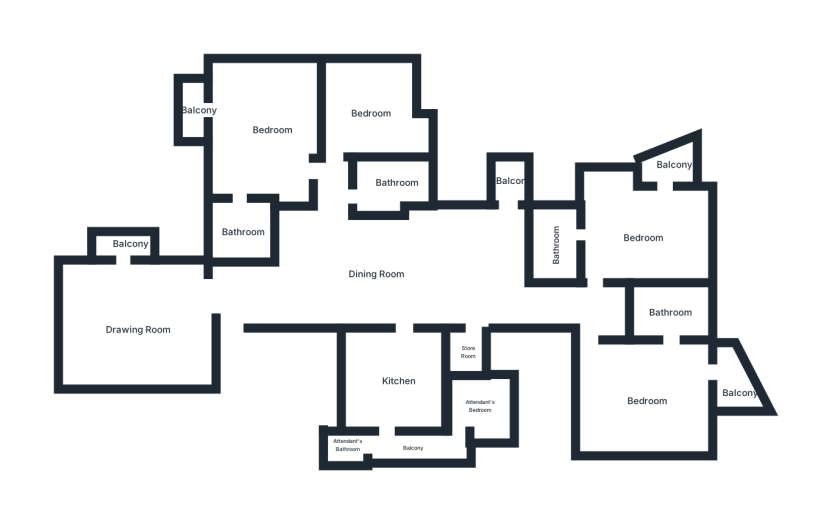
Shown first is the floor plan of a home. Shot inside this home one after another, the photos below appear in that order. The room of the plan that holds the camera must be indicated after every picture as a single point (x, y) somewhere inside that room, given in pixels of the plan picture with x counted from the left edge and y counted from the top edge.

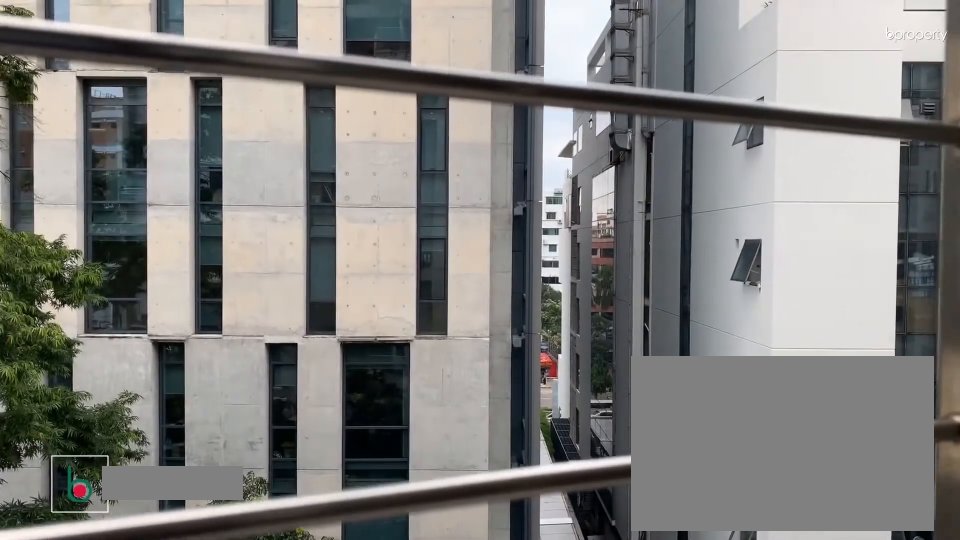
(677, 165)
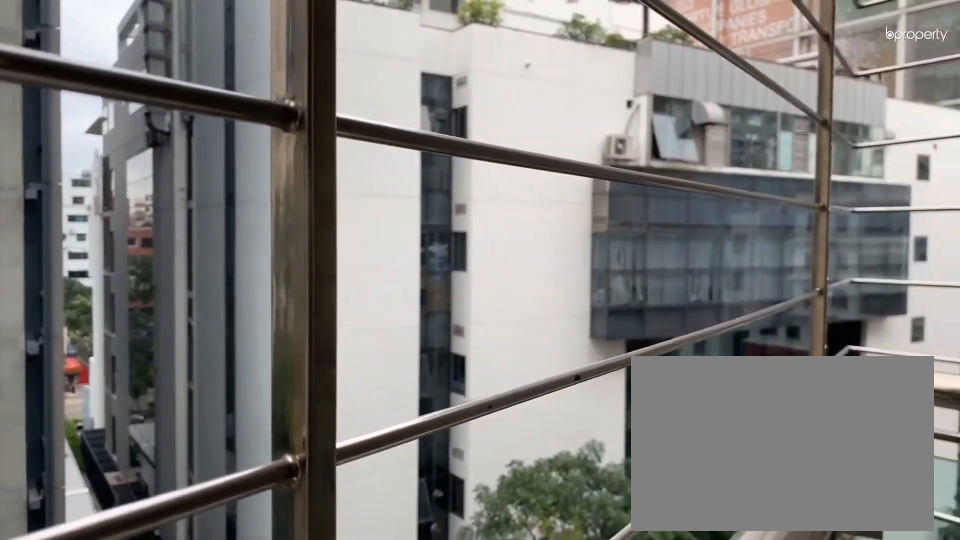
(677, 165)
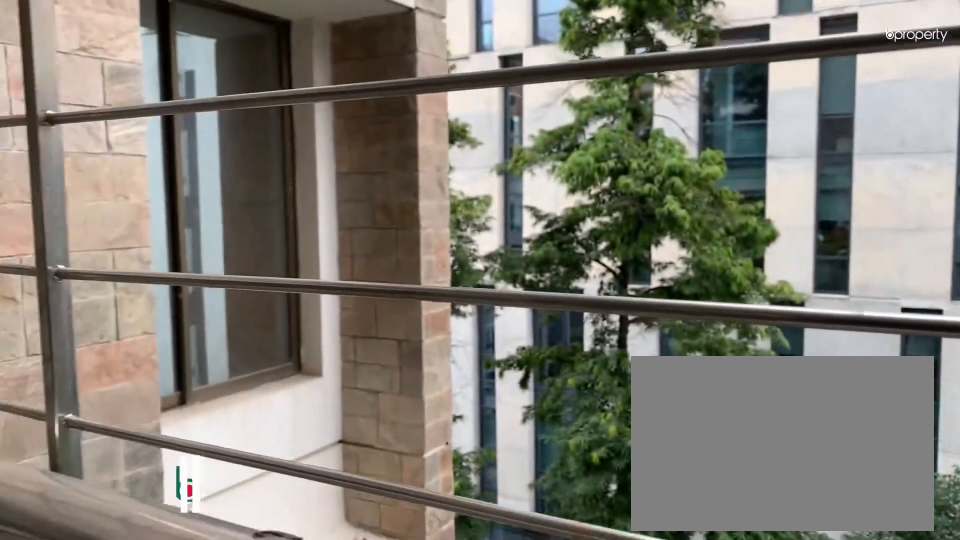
(511, 182)
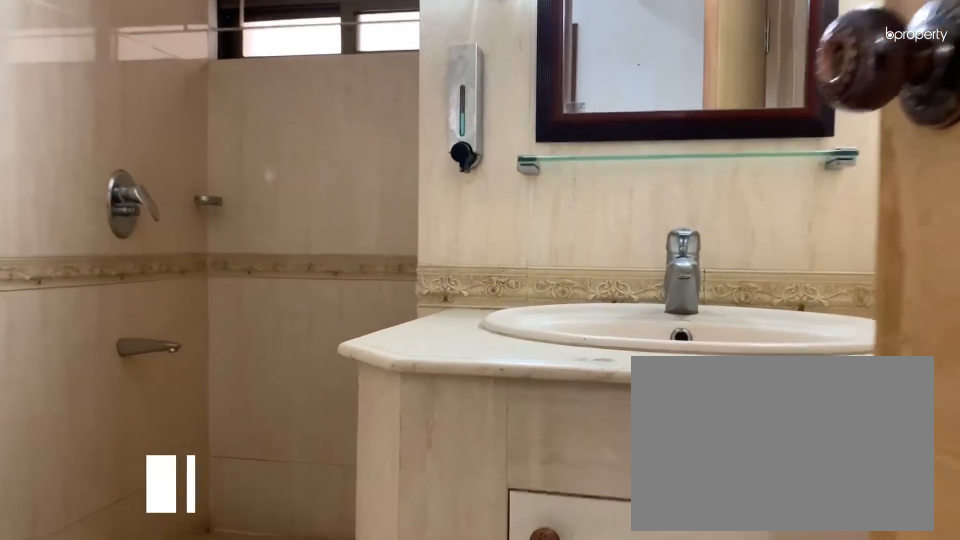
(389, 187)
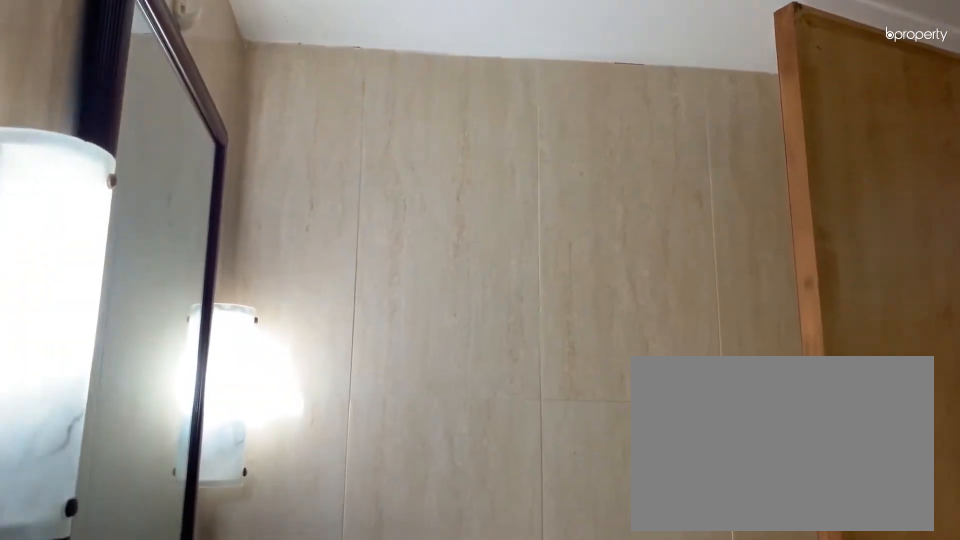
(389, 187)
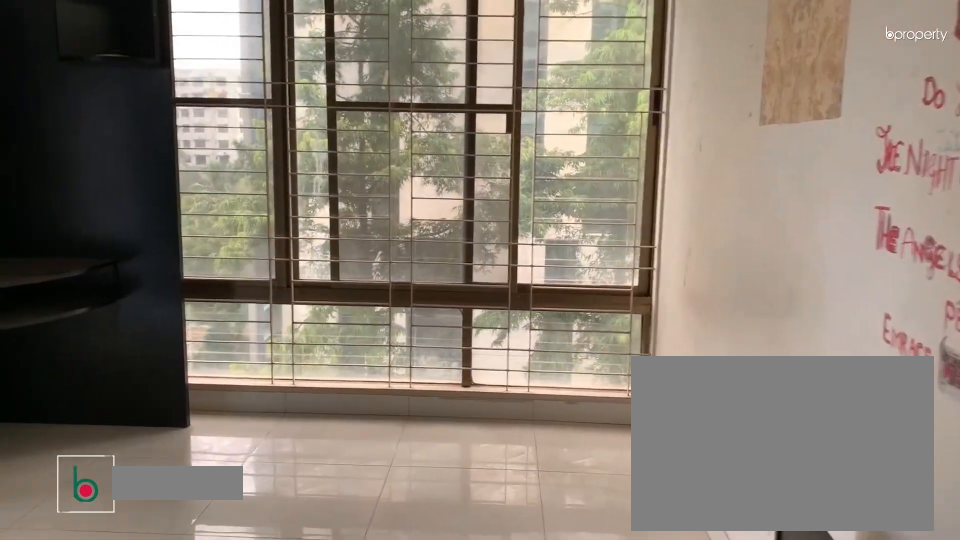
(274, 130)
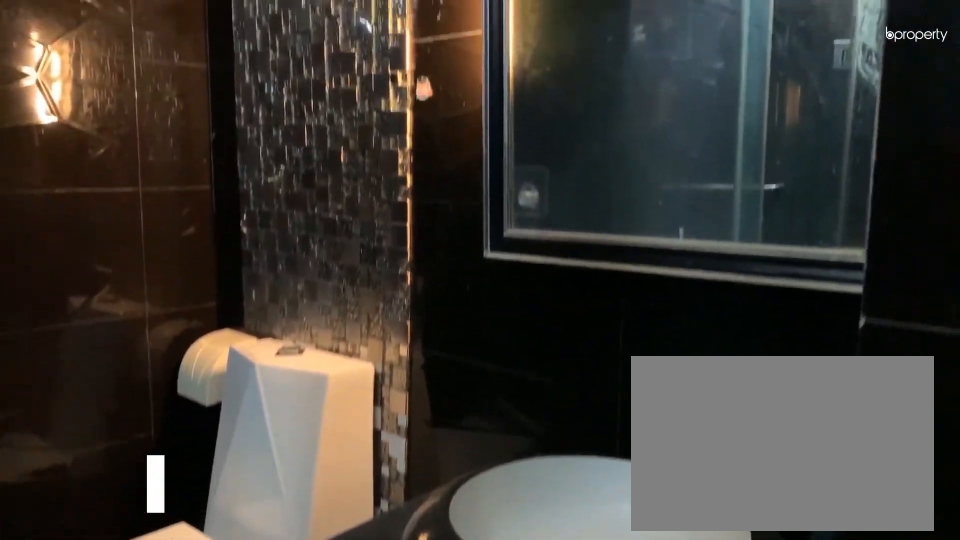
(242, 230)
